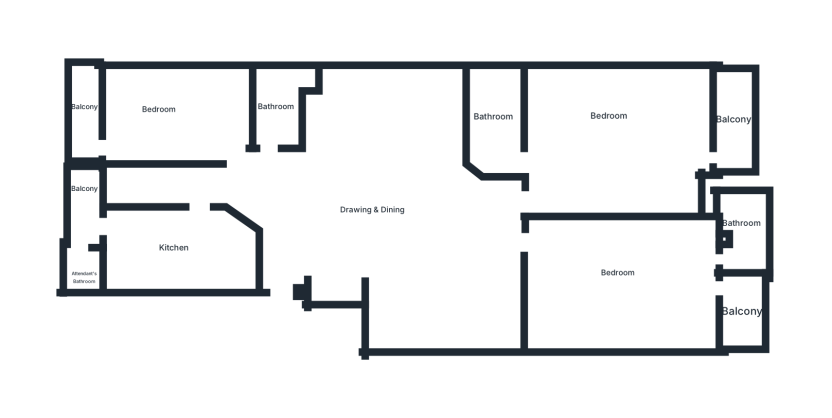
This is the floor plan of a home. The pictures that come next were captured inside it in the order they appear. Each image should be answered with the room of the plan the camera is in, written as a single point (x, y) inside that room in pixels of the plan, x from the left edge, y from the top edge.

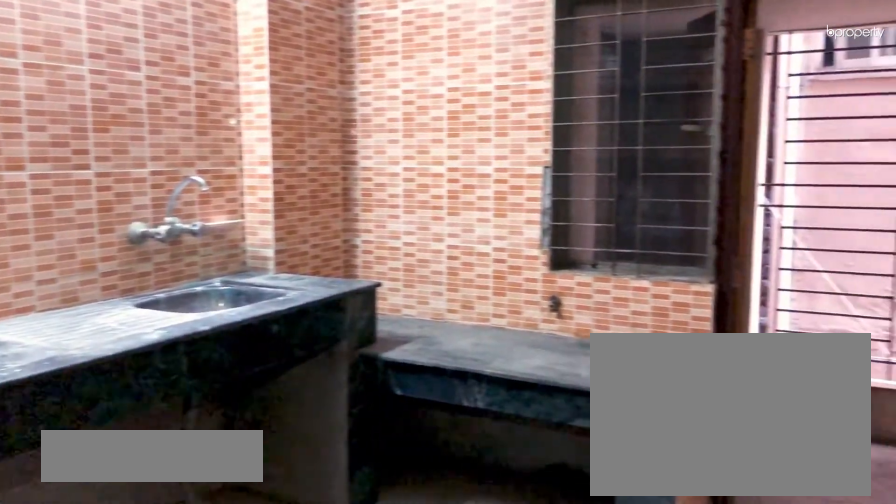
(161, 245)
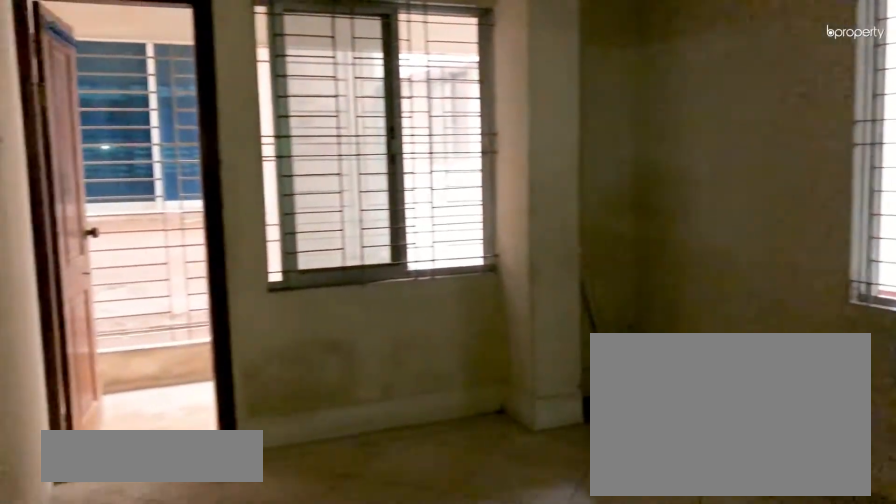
(157, 101)
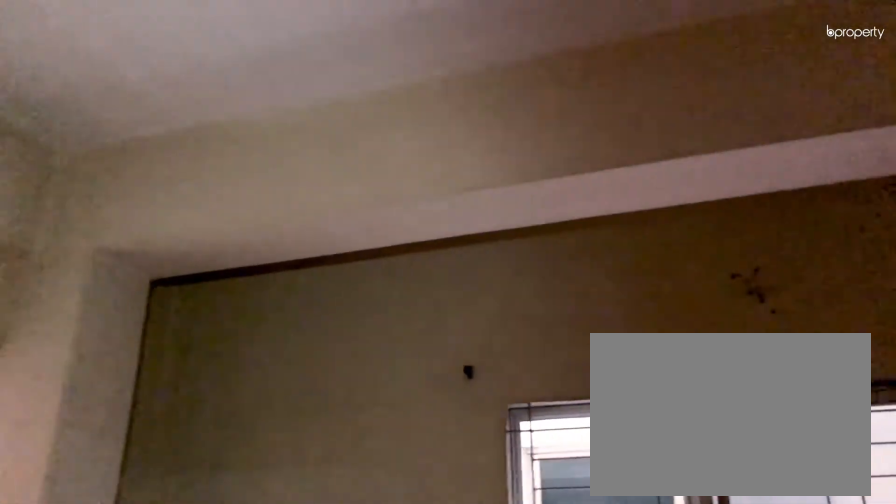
(157, 101)
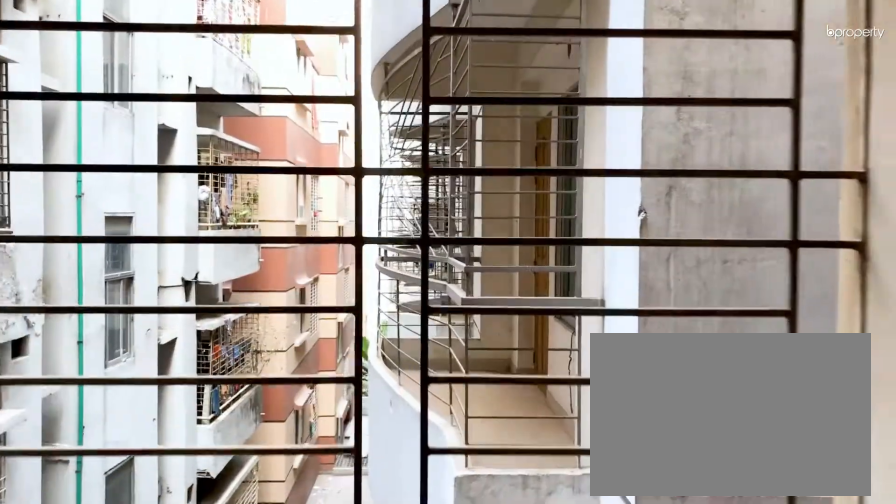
(85, 116)
